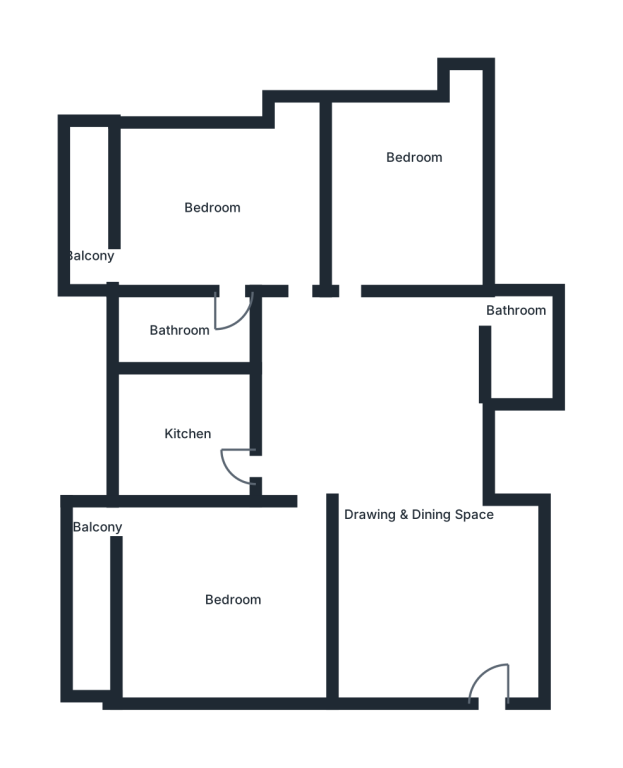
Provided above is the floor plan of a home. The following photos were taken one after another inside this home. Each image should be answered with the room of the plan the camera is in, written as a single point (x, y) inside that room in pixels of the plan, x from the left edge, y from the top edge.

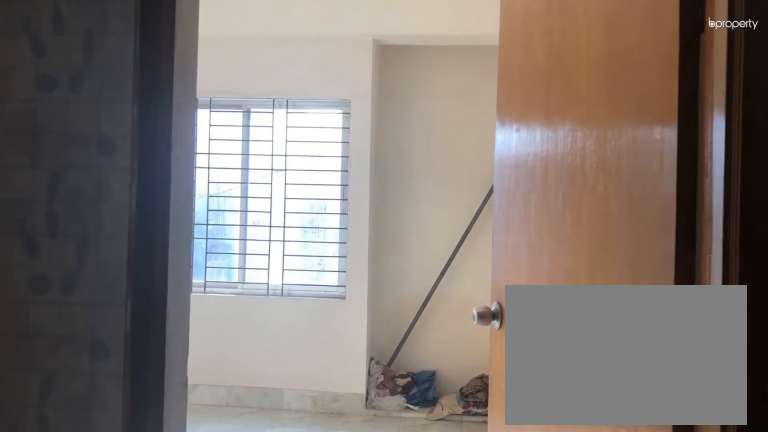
(301, 268)
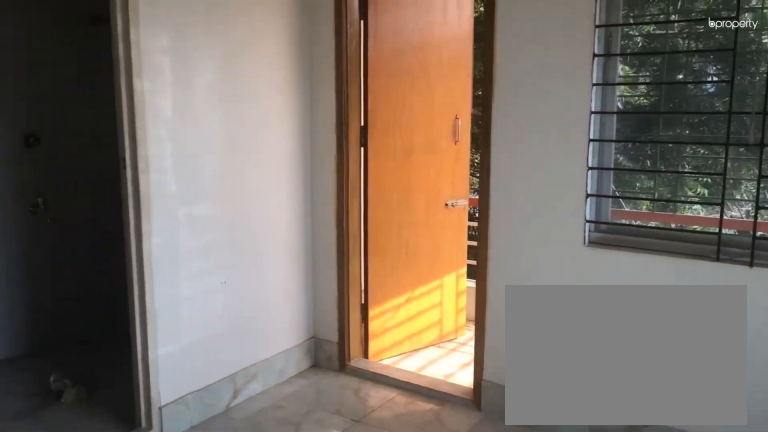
(203, 207)
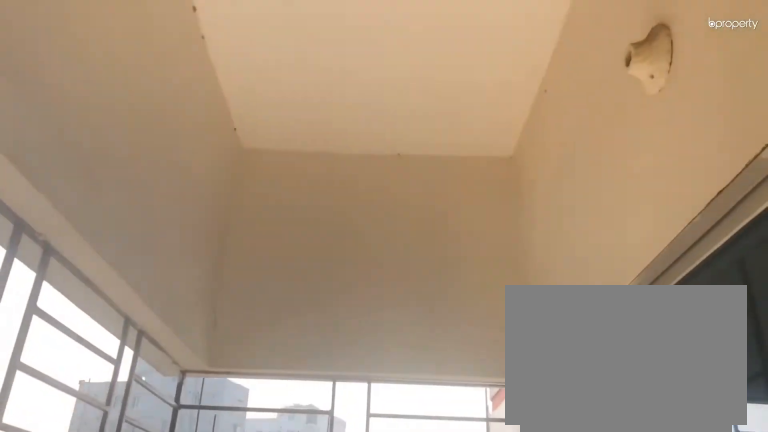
(86, 229)
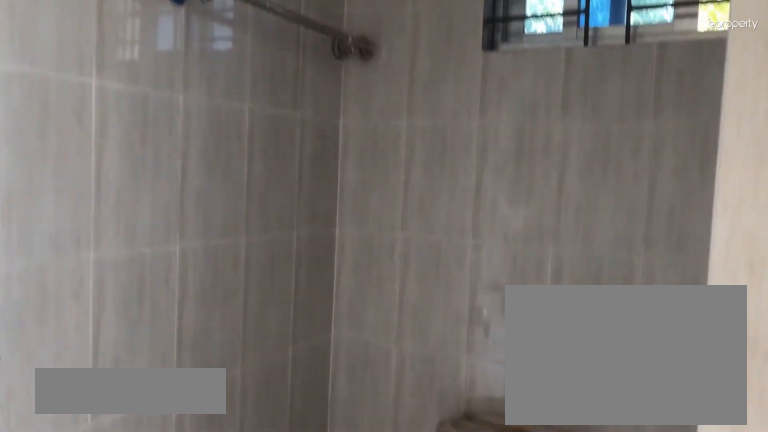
(182, 326)
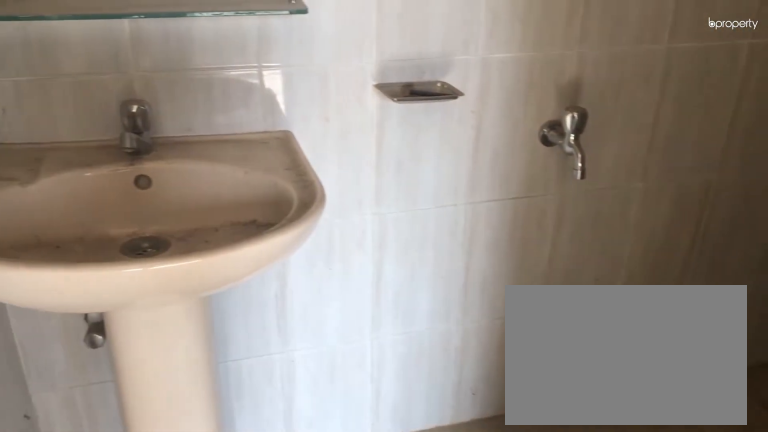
(182, 326)
